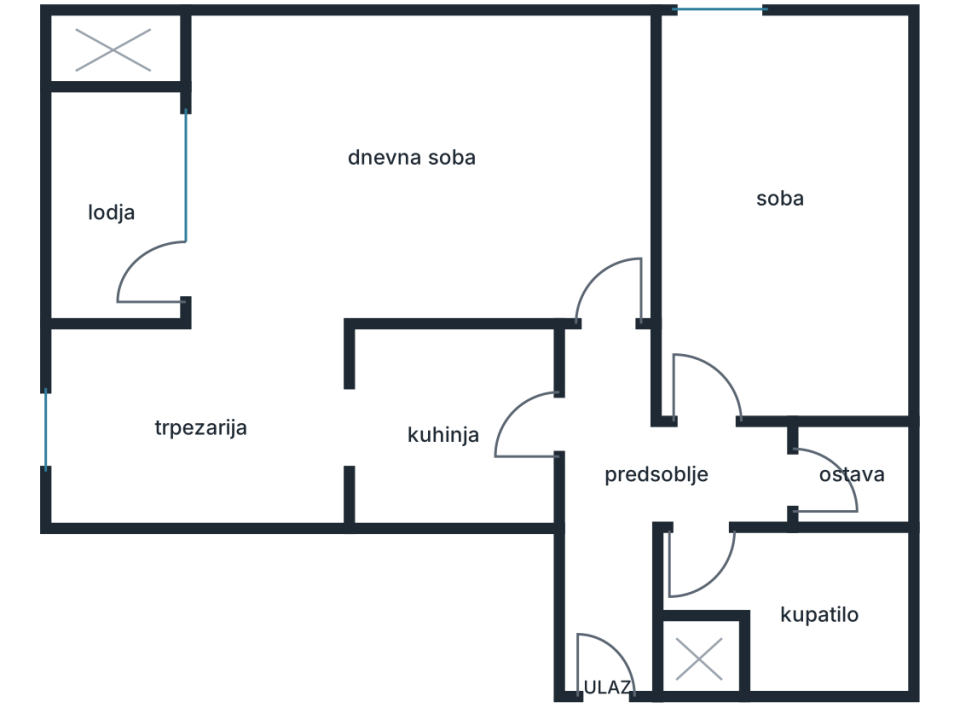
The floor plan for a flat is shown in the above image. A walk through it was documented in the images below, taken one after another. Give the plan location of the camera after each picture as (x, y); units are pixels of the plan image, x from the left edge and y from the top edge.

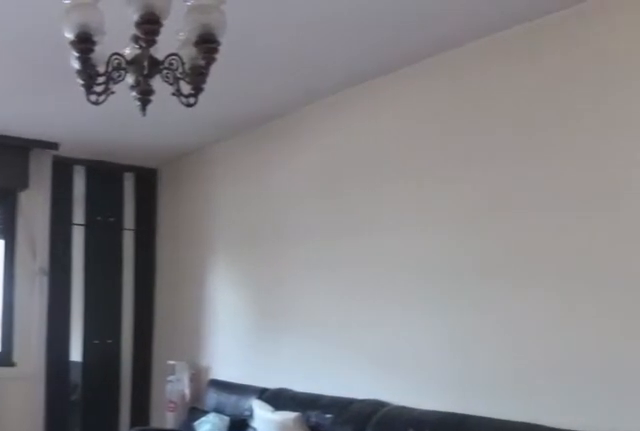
(628, 277)
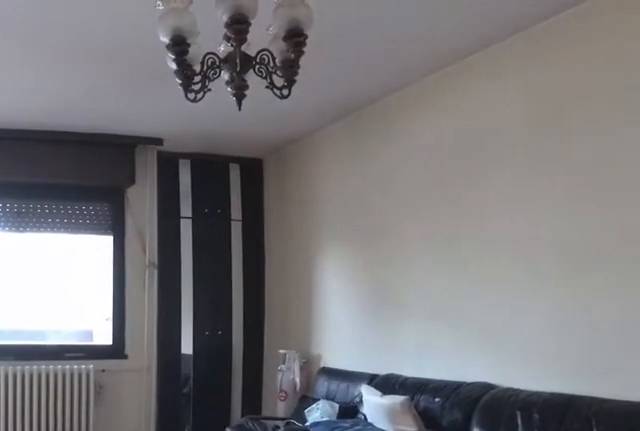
(628, 265)
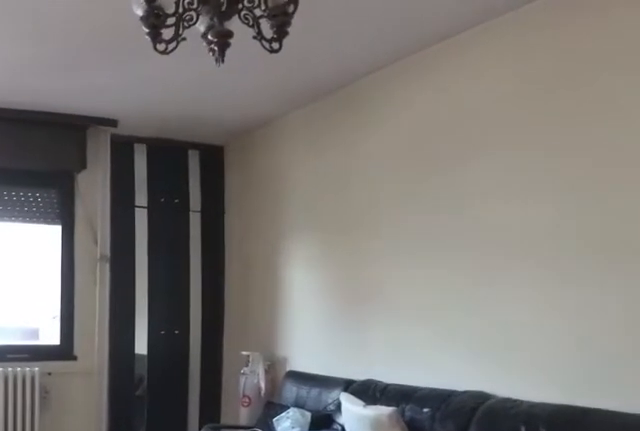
(539, 258)
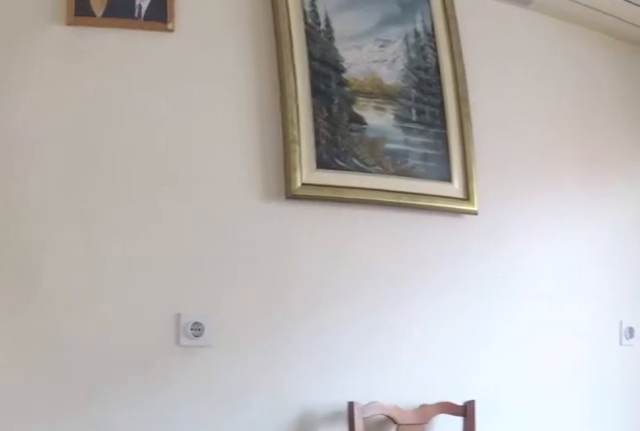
(313, 408)
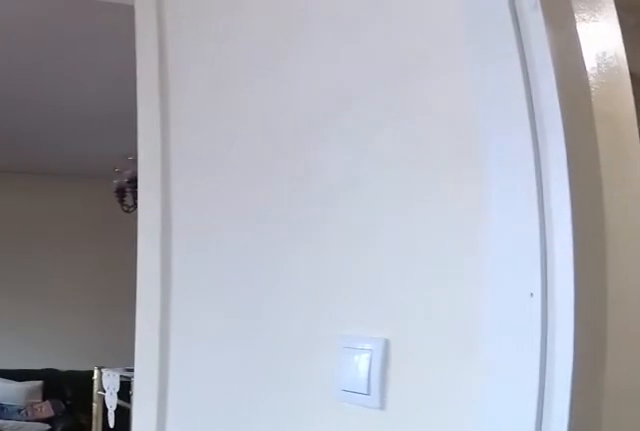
(298, 461)
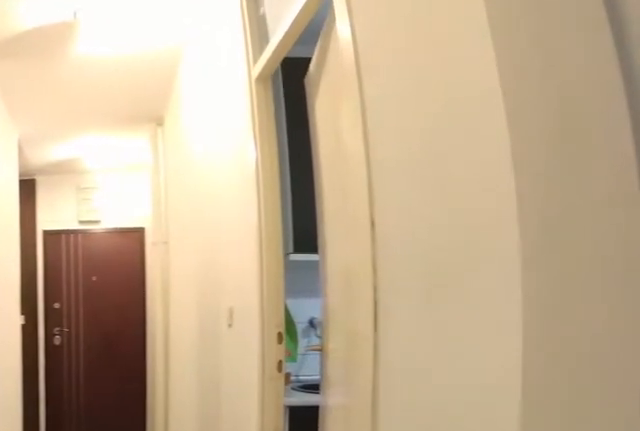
(593, 279)
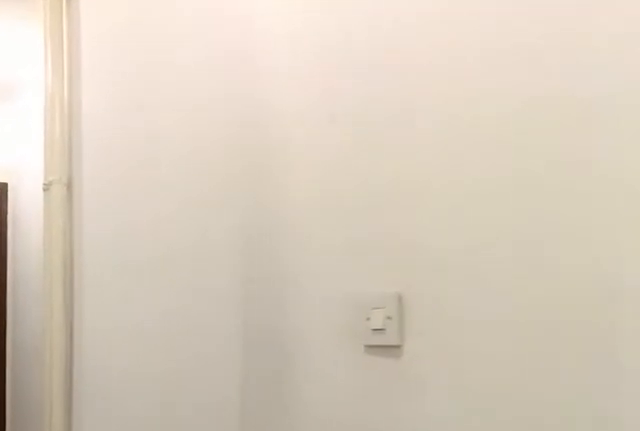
(592, 416)
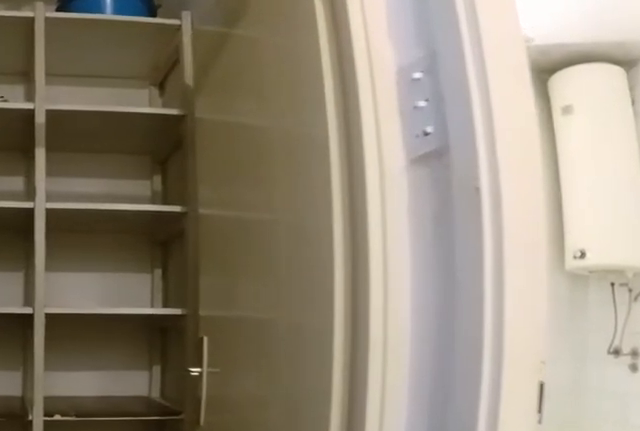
(682, 462)
